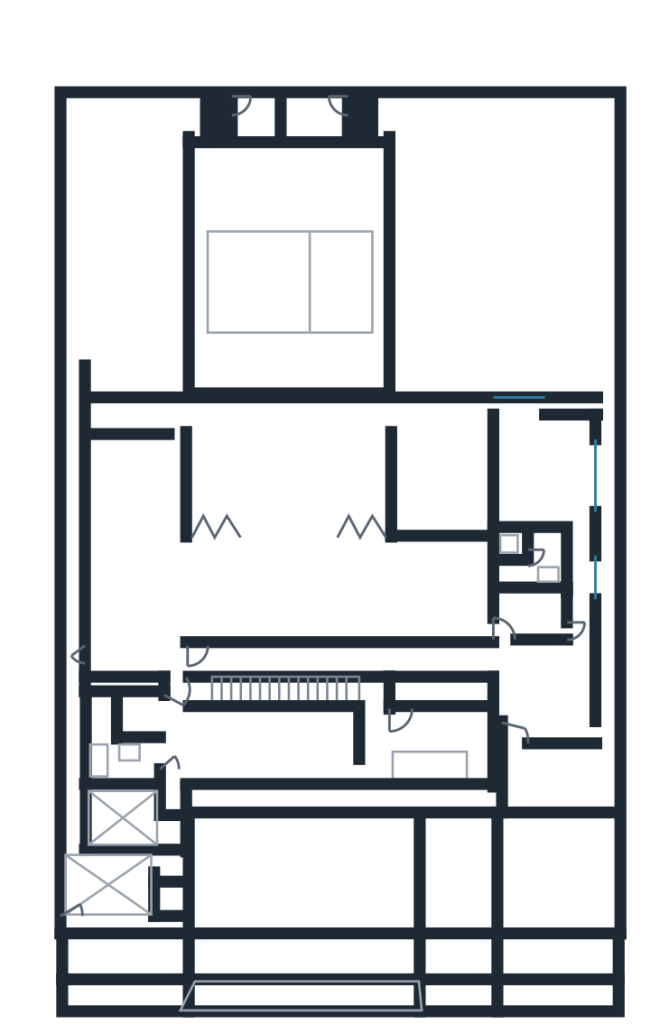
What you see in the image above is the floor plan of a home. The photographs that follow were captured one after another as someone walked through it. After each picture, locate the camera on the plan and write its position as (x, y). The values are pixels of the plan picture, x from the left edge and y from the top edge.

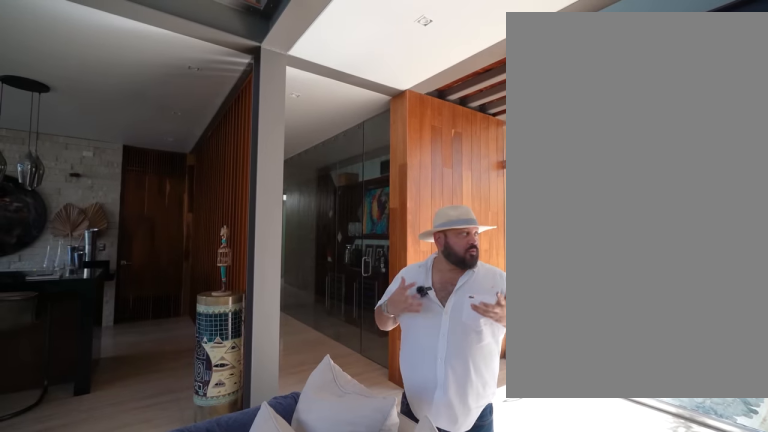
(367, 622)
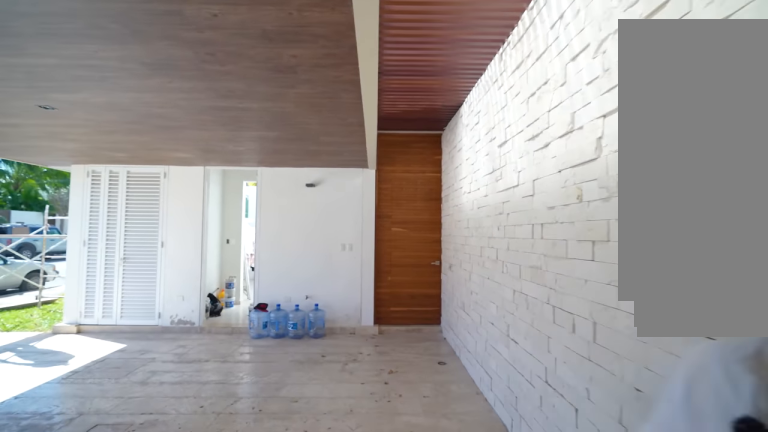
(311, 799)
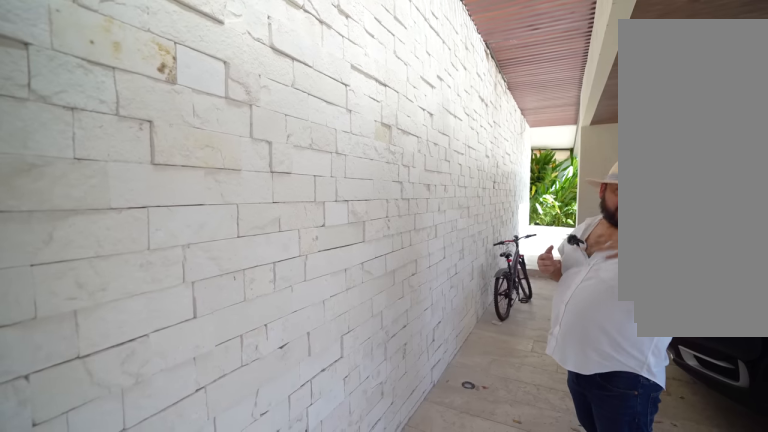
(250, 815)
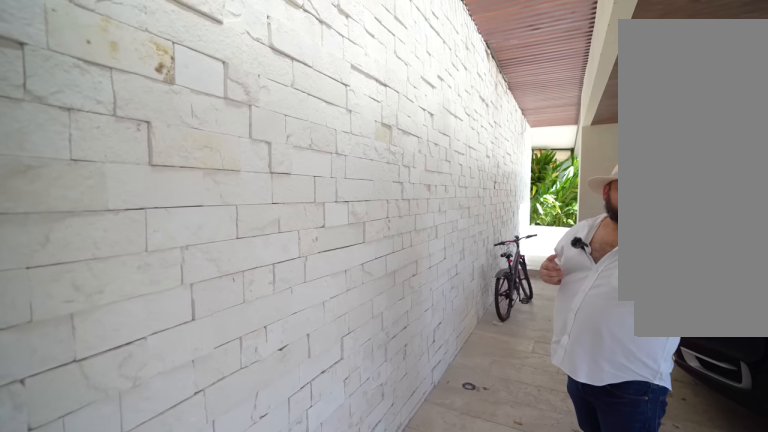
(249, 813)
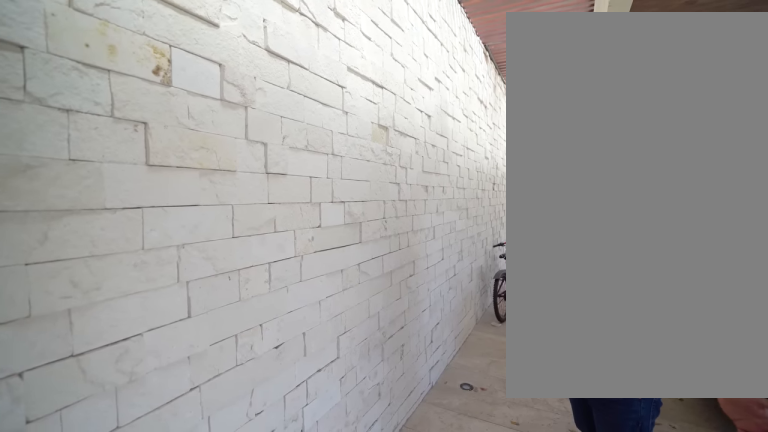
(249, 813)
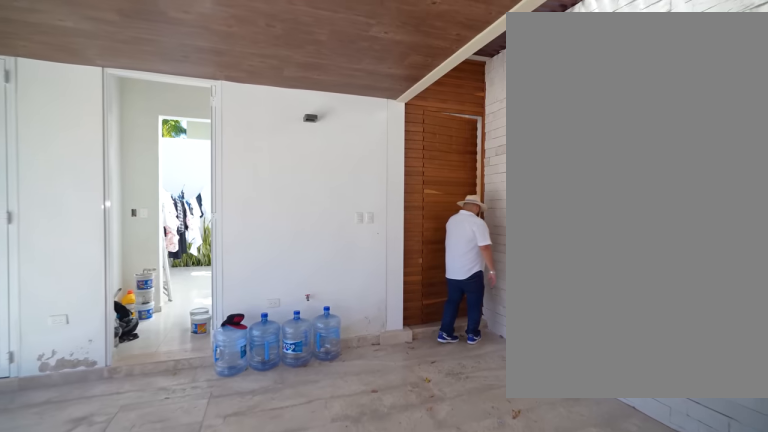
(277, 865)
